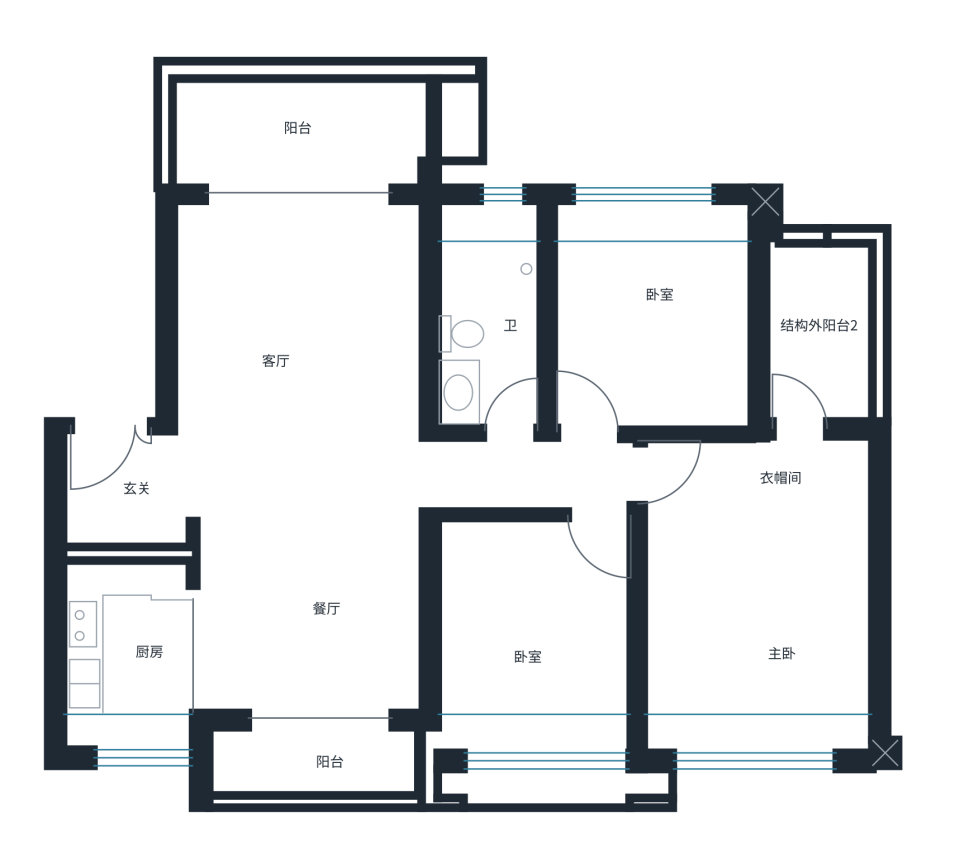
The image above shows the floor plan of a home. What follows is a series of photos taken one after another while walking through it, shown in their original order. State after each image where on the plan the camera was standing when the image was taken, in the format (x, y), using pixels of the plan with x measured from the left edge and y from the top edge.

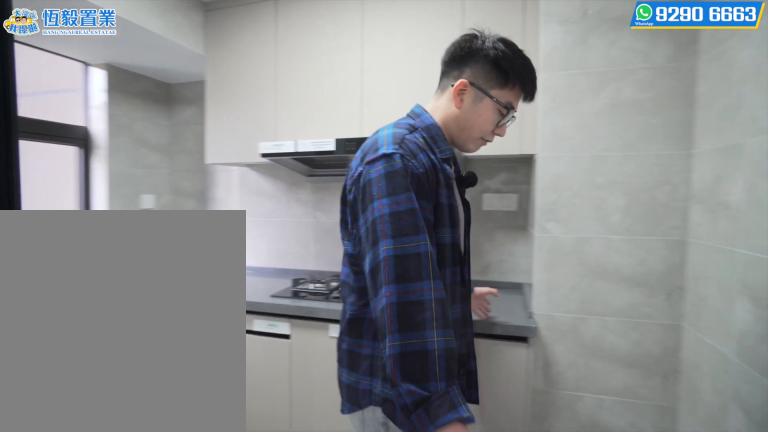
(145, 617)
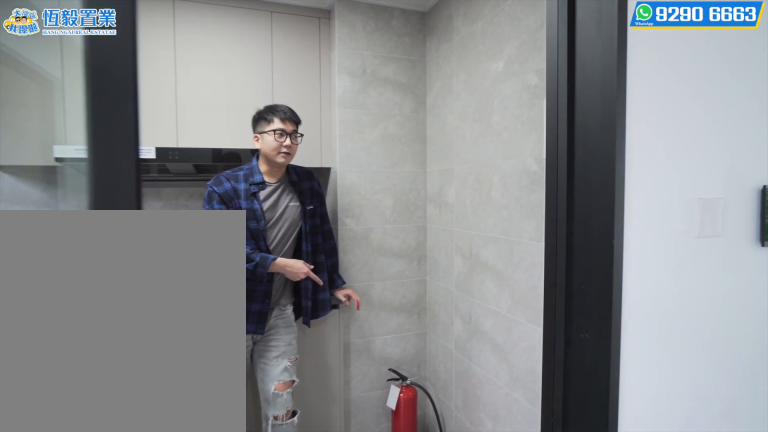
(144, 610)
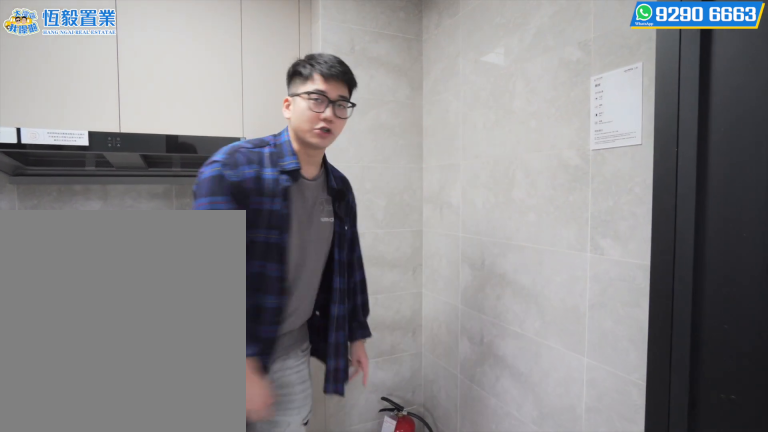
(144, 611)
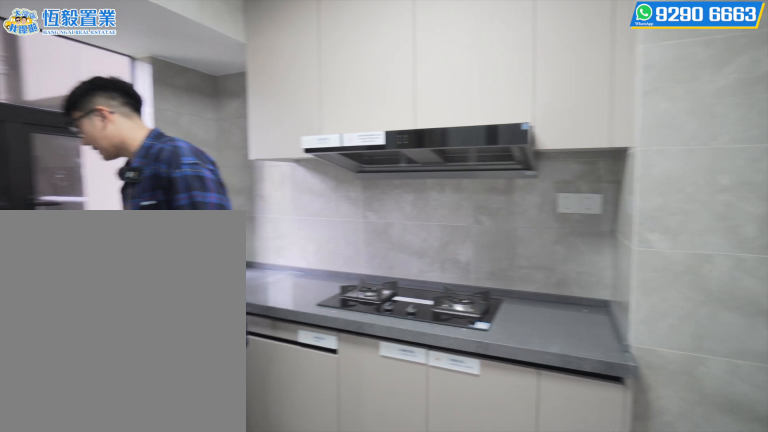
(144, 680)
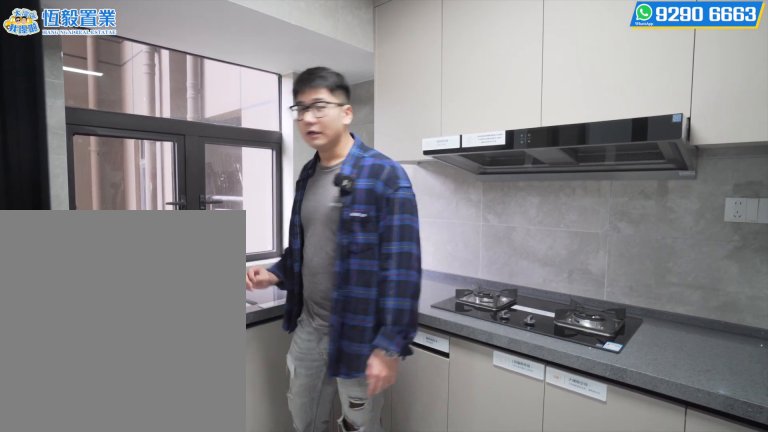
(144, 680)
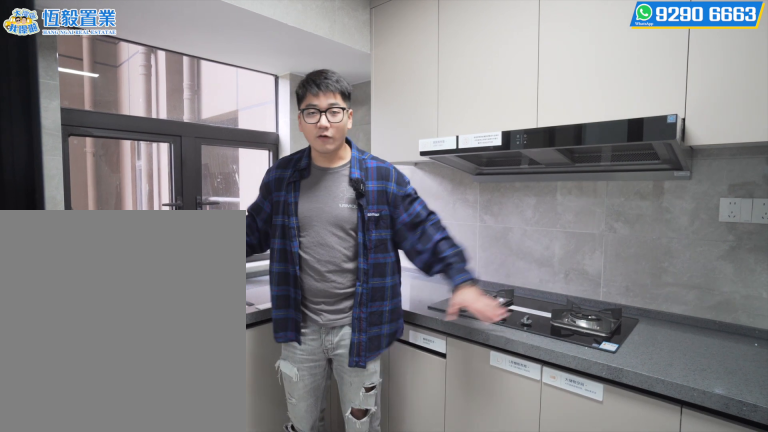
(143, 679)
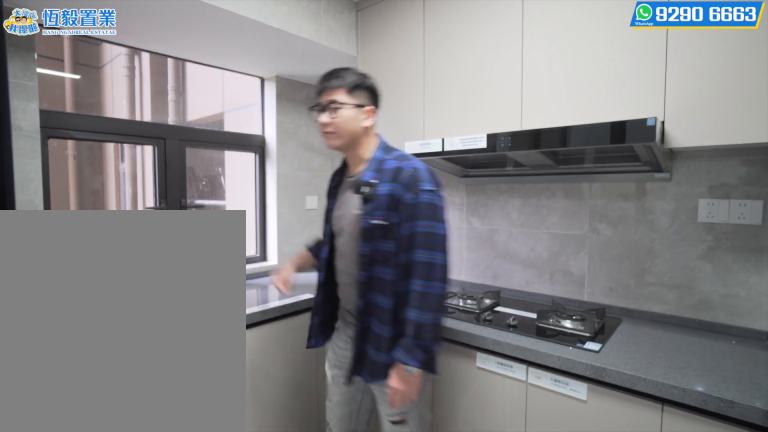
(144, 680)
